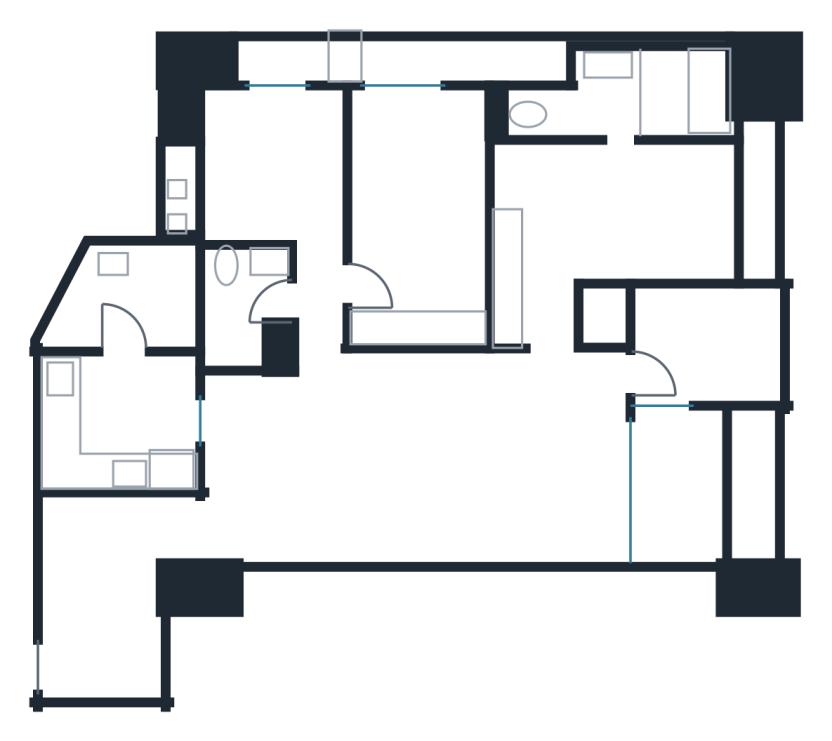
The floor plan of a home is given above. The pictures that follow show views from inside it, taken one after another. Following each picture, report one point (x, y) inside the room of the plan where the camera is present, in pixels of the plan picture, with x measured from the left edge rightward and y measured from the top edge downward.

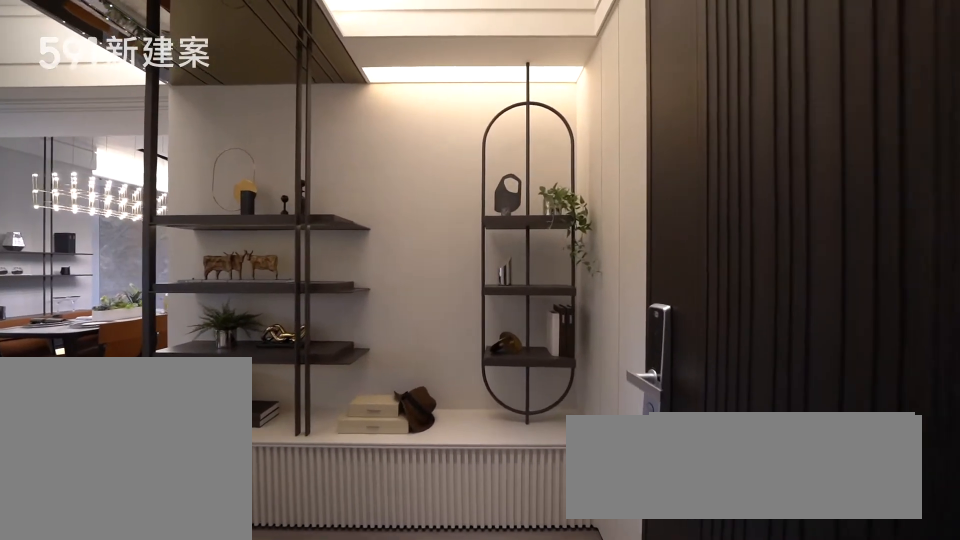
(99, 624)
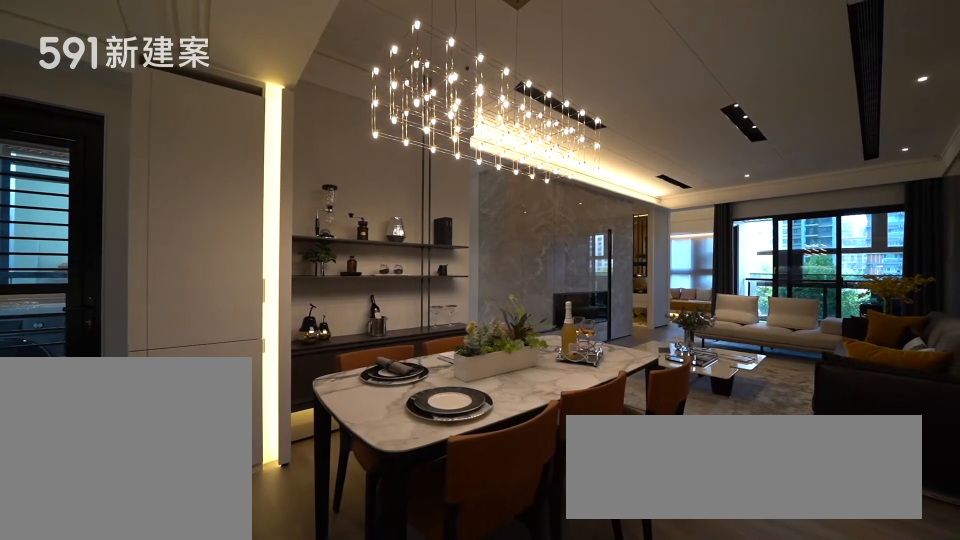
(292, 465)
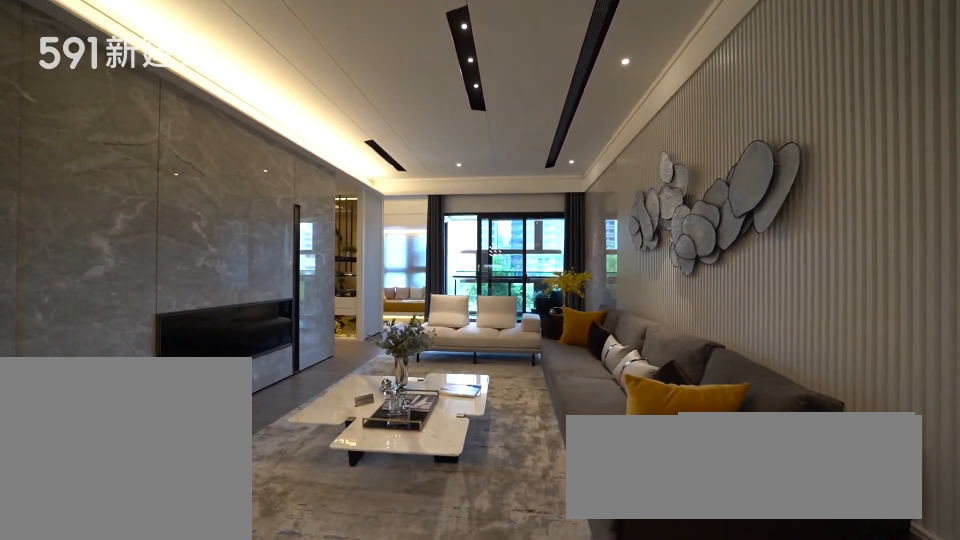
(496, 458)
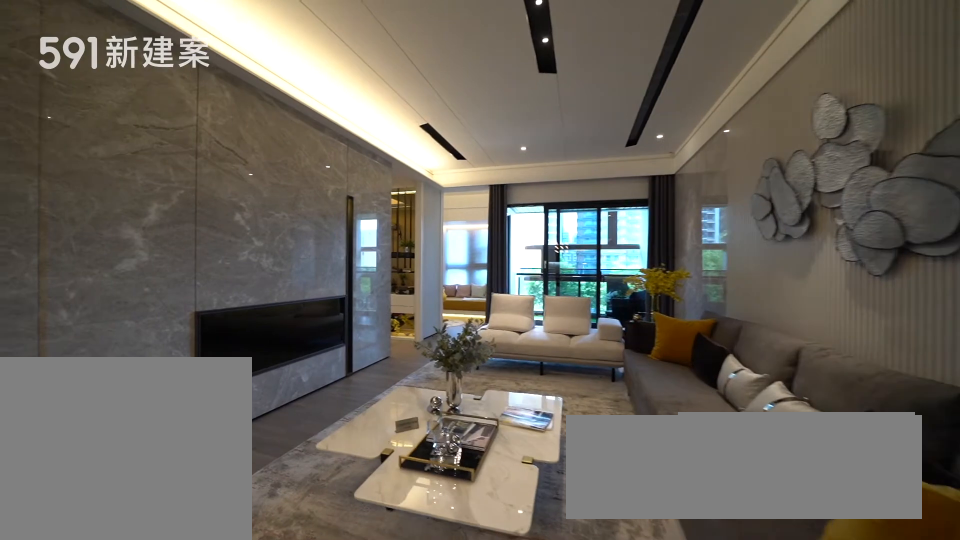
(496, 458)
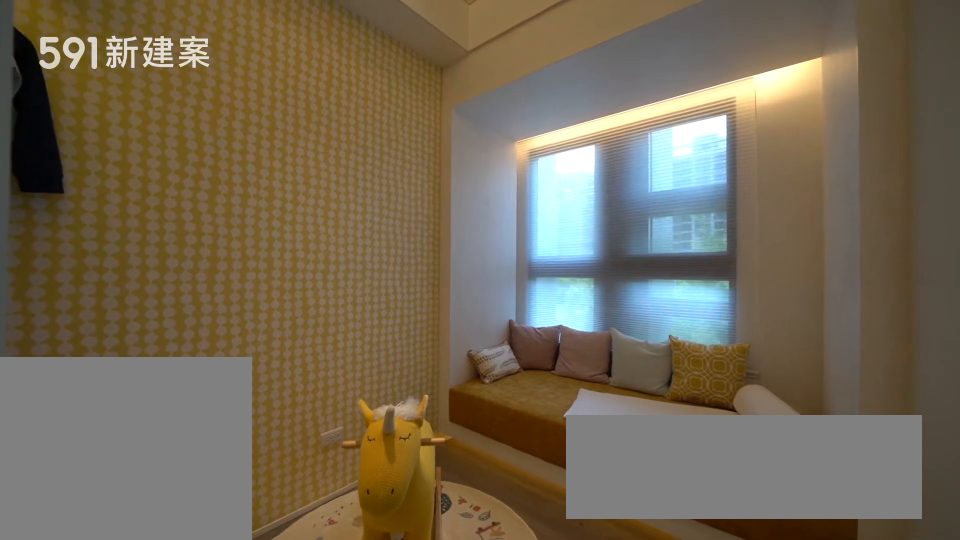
(703, 340)
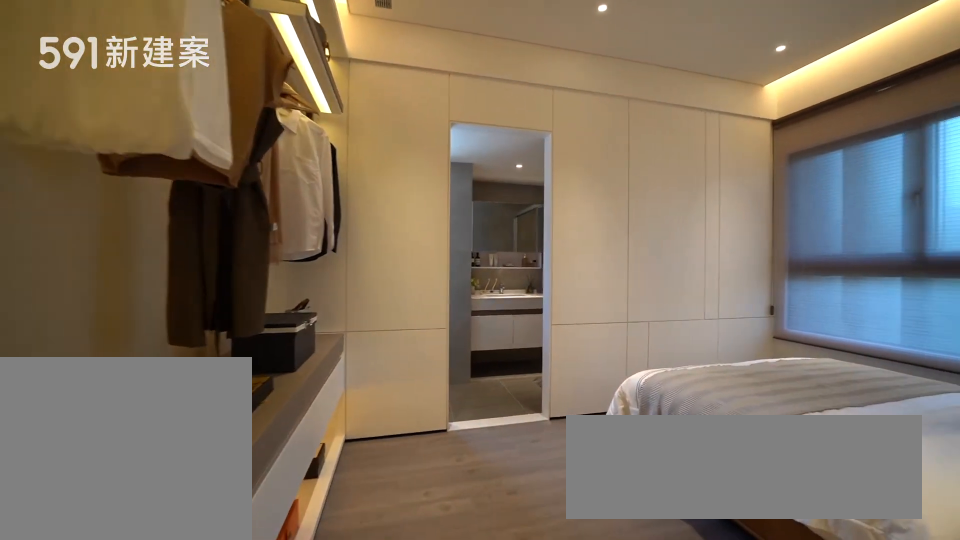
(608, 223)
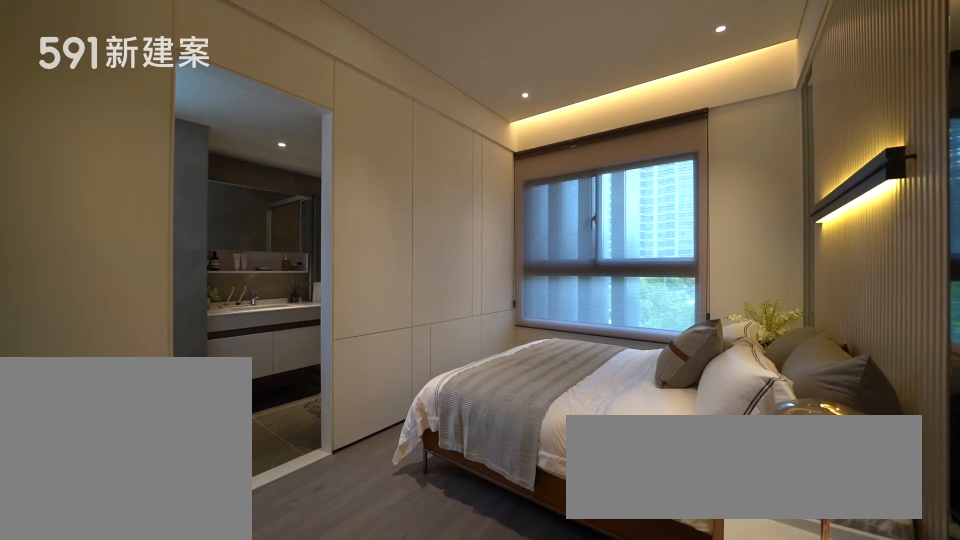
(608, 223)
